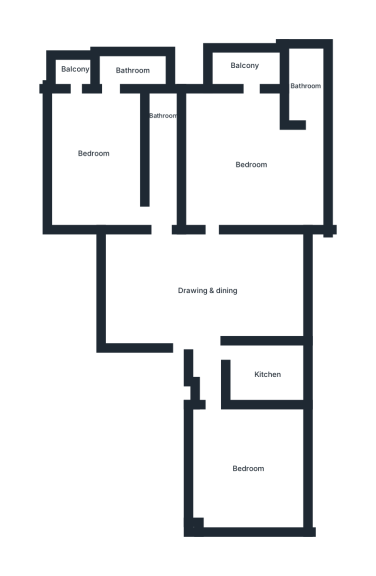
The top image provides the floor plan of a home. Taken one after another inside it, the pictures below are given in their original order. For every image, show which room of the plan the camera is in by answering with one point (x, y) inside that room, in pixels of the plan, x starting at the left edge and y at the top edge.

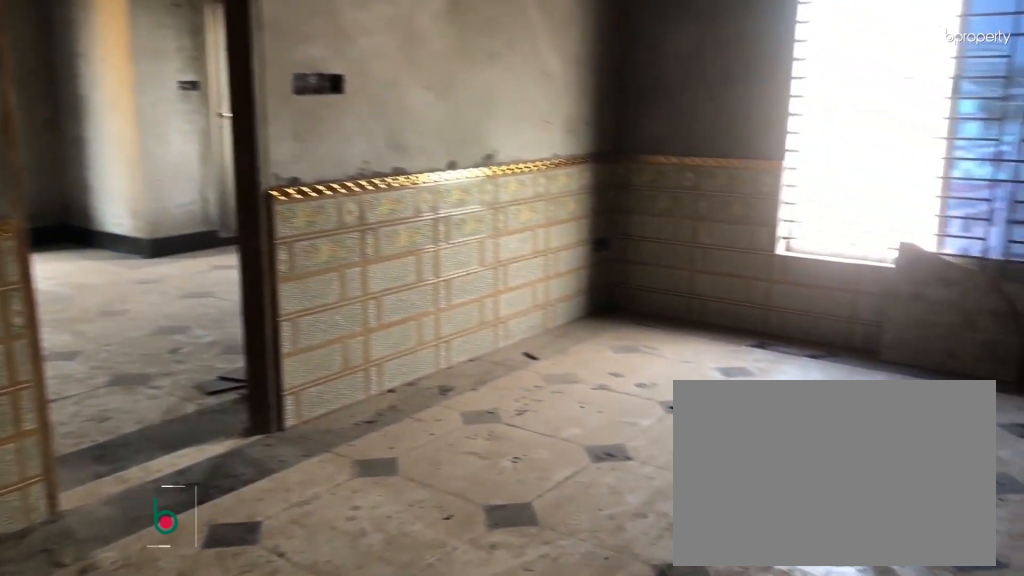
(207, 290)
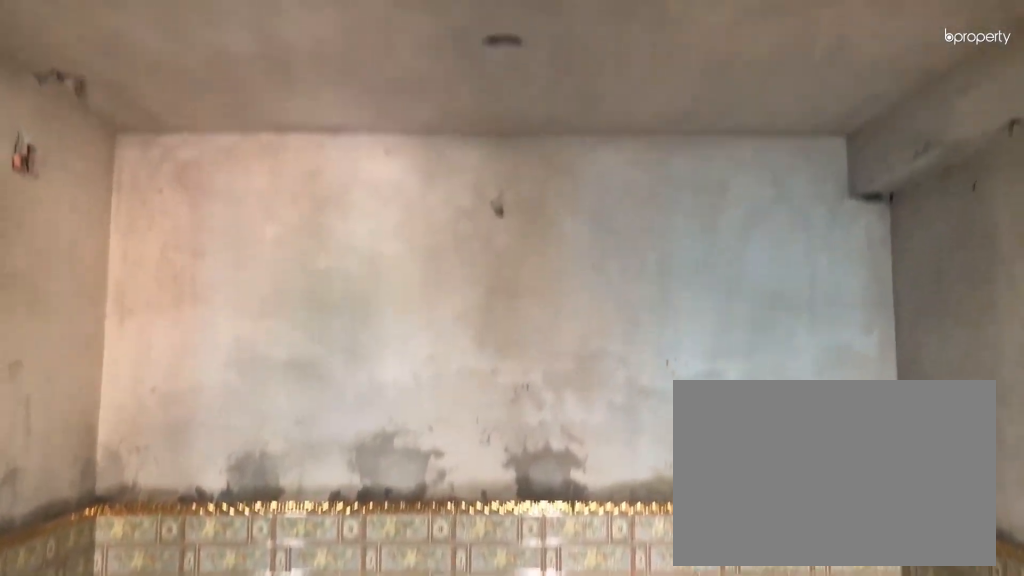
(207, 290)
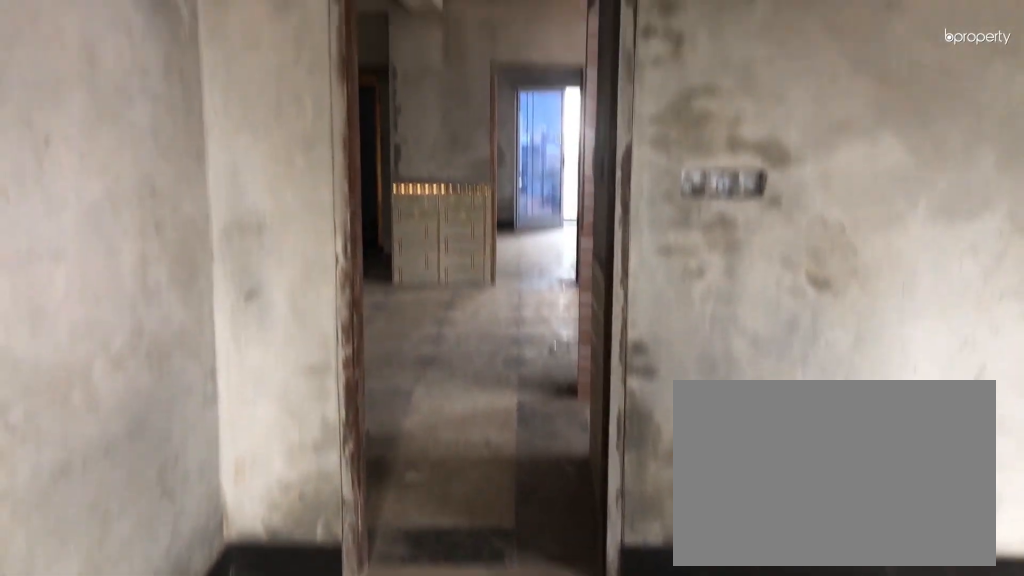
(249, 465)
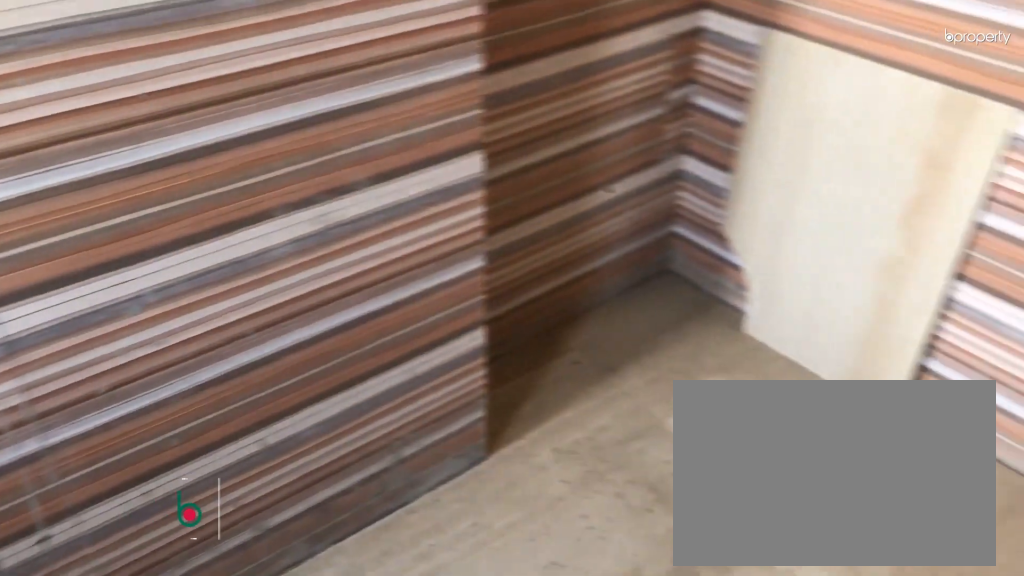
(269, 377)
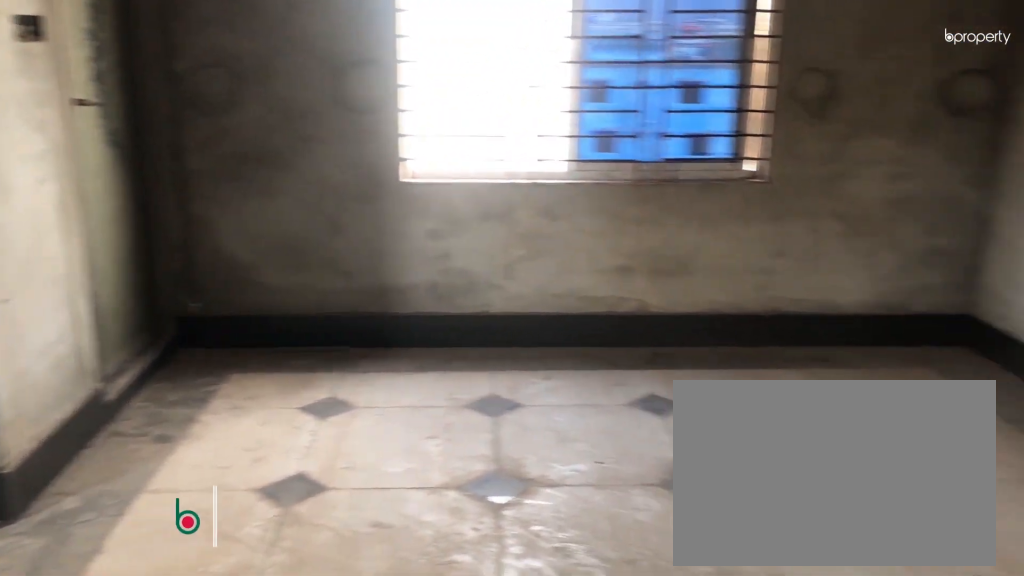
(253, 161)
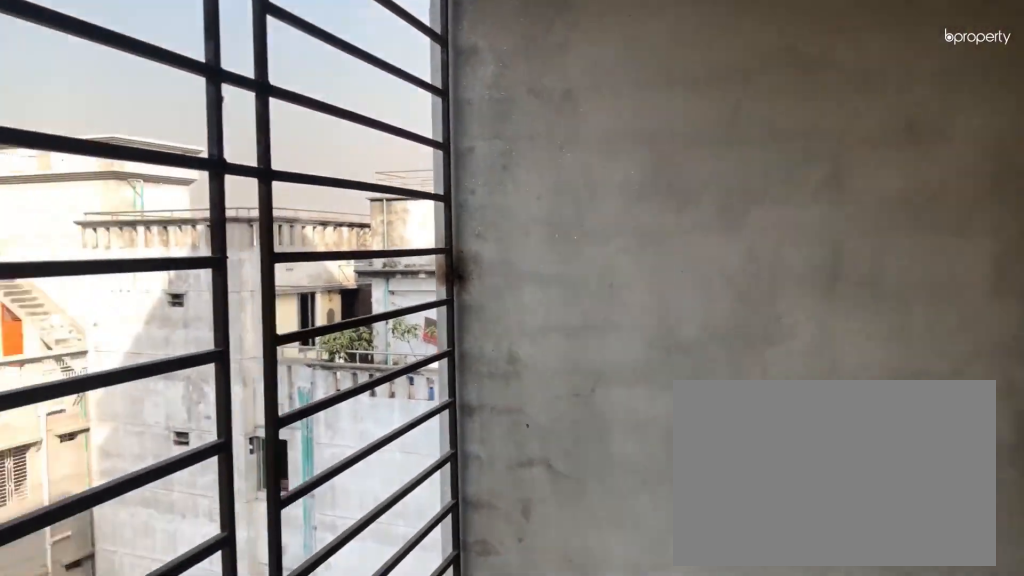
(243, 66)
